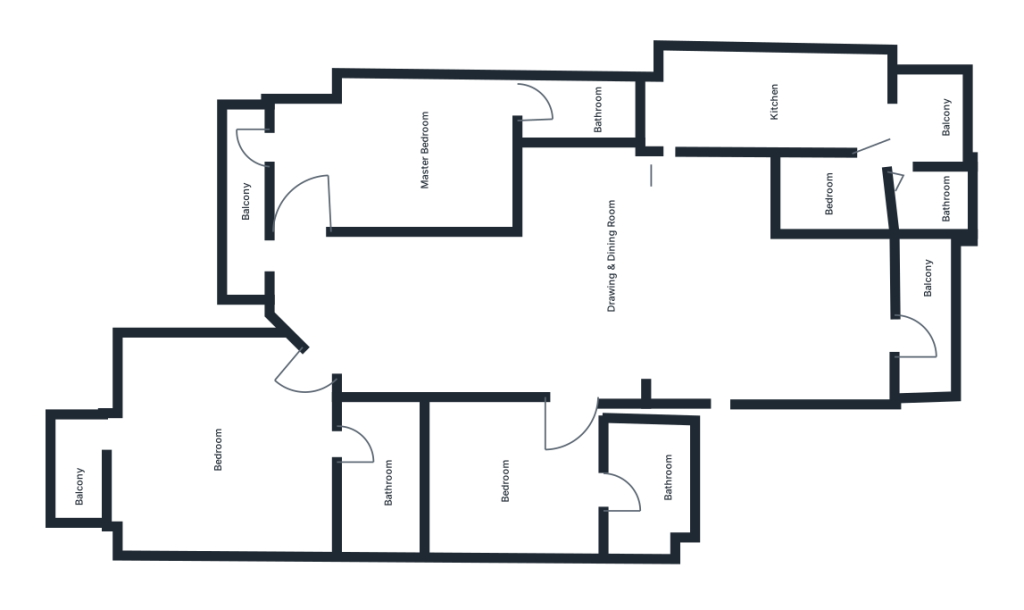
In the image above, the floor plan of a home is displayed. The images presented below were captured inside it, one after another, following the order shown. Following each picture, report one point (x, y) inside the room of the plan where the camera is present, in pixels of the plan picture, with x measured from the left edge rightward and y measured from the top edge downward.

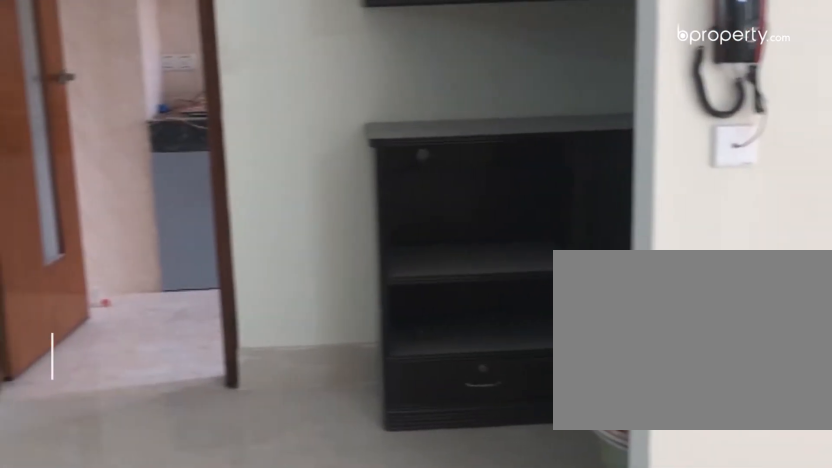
(647, 276)
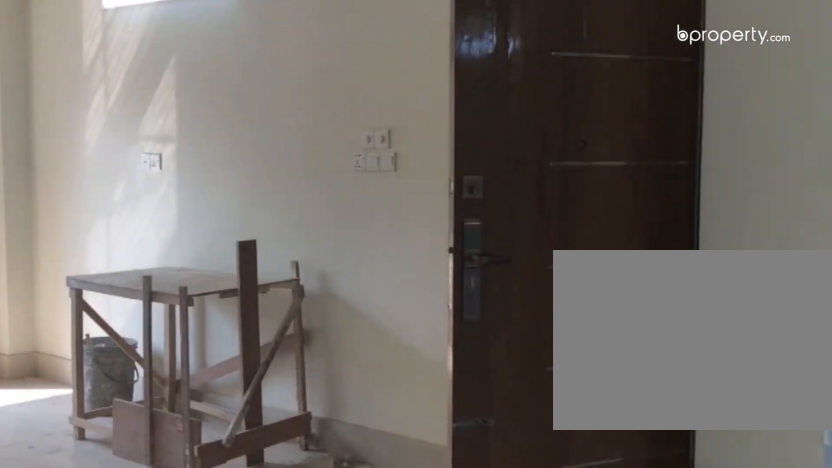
(647, 276)
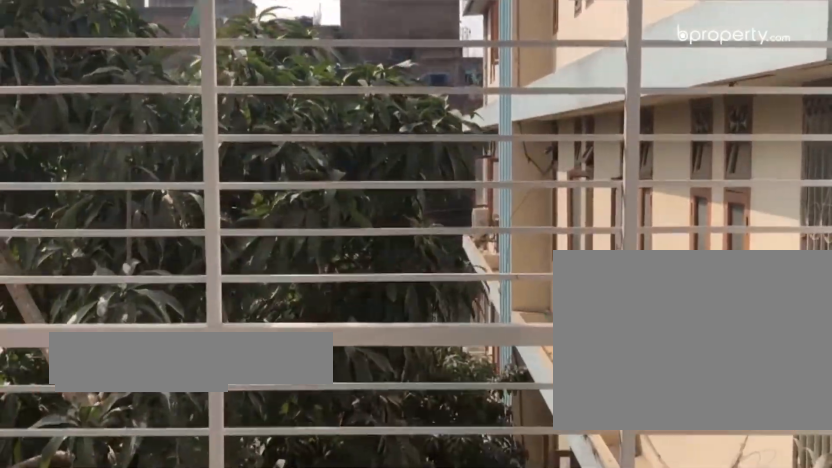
(932, 312)
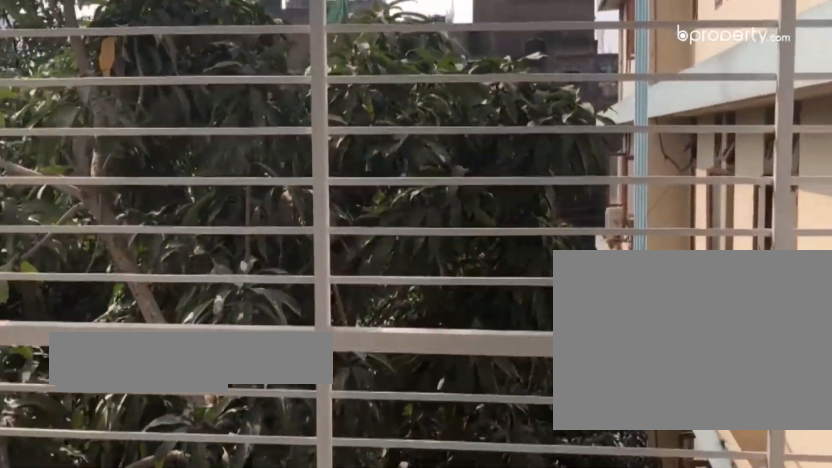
(932, 312)
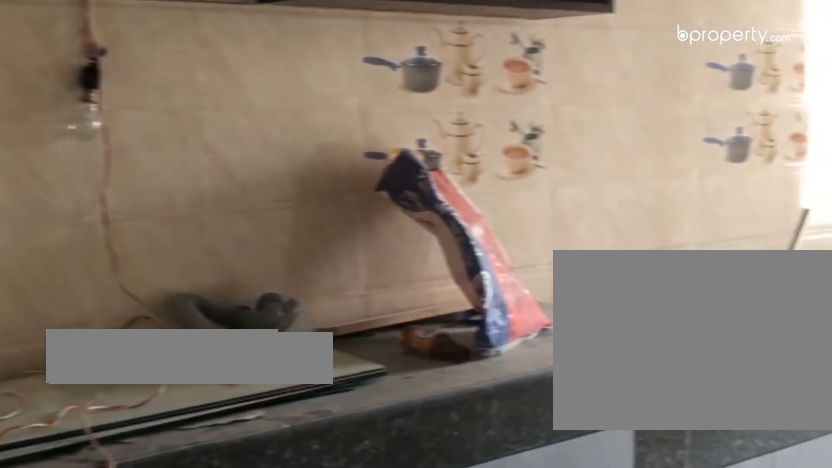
(729, 101)
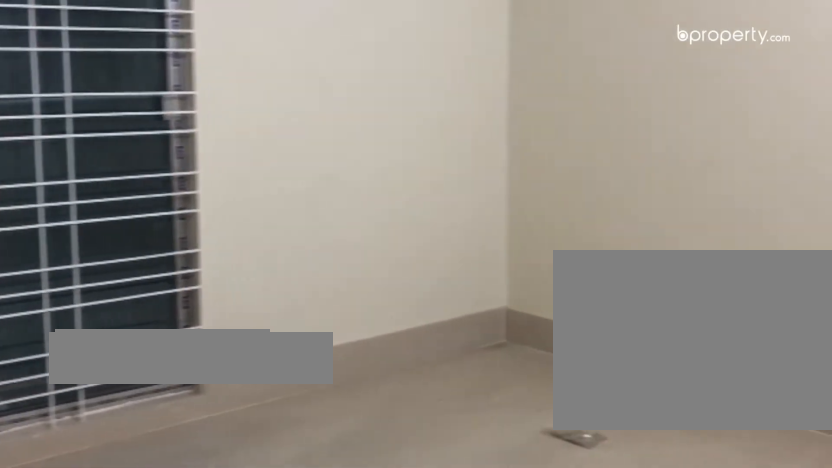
(540, 480)
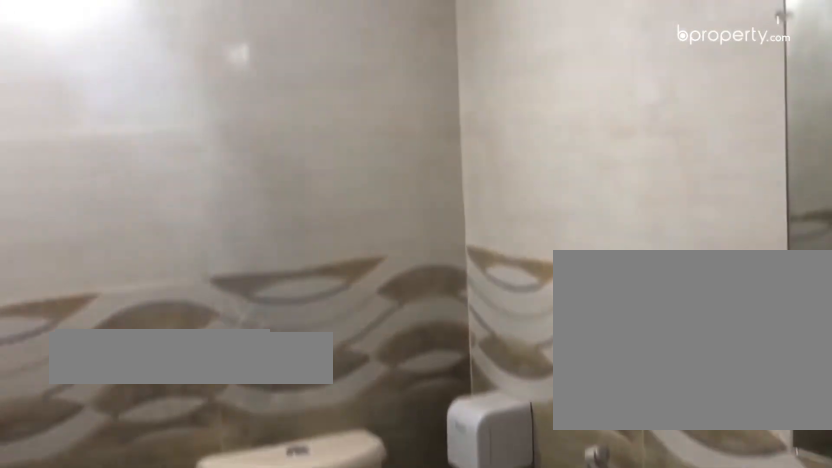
(647, 484)
